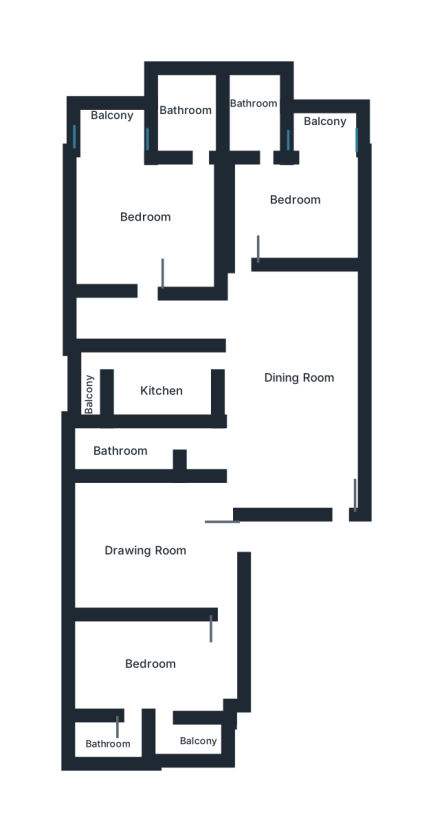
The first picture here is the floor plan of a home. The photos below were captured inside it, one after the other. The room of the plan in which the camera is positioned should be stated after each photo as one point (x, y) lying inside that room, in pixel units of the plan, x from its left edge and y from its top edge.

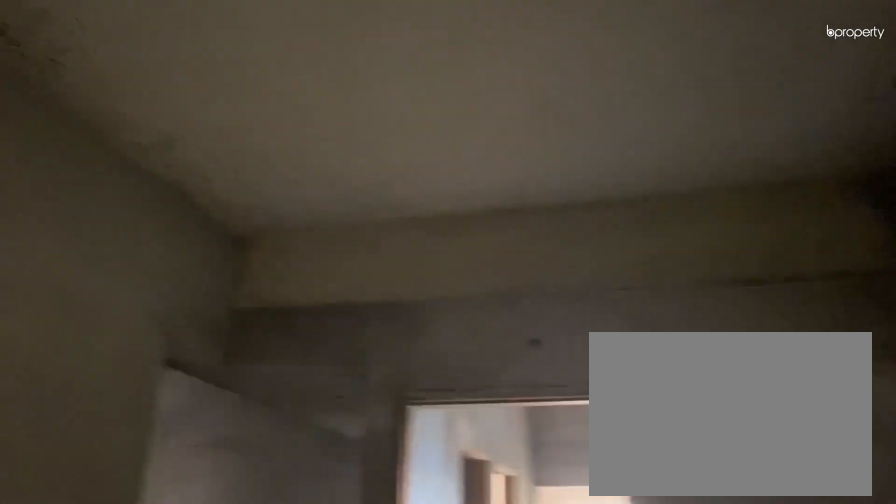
(140, 545)
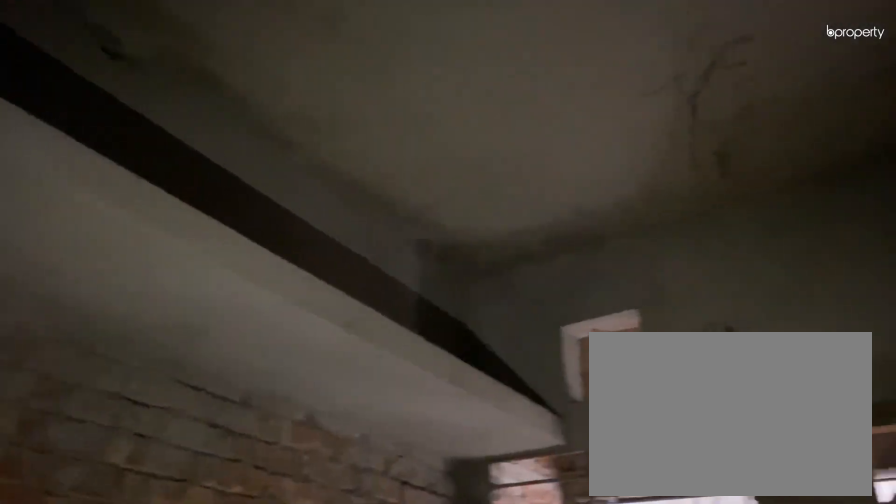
(167, 388)
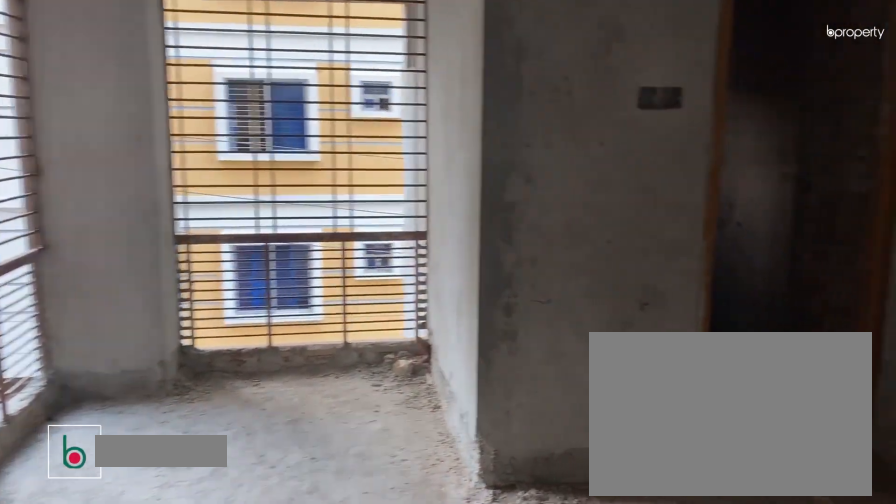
(140, 223)
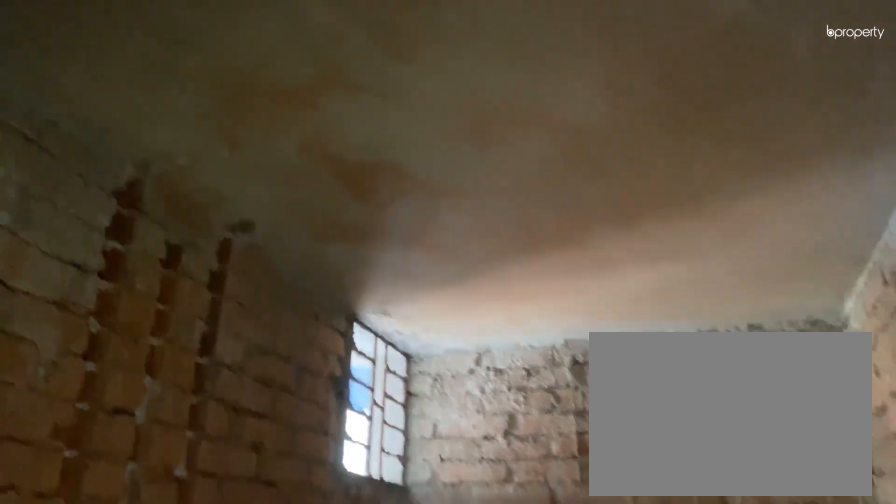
(182, 109)
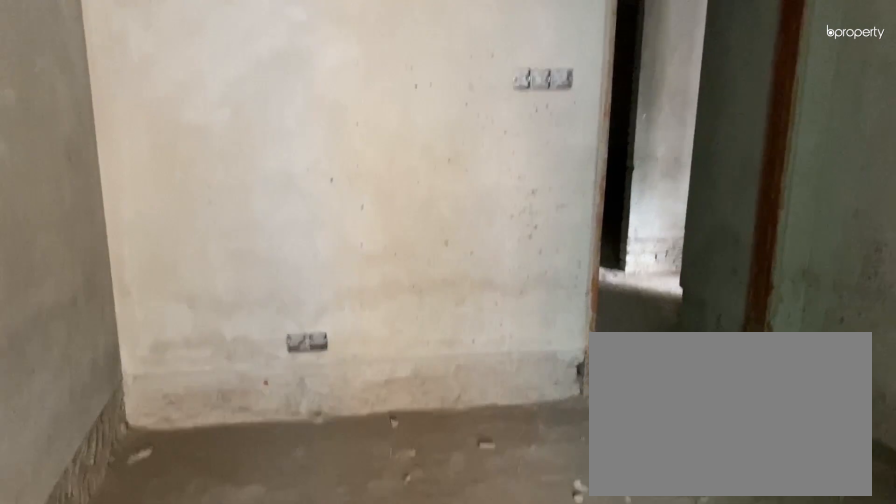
(303, 203)
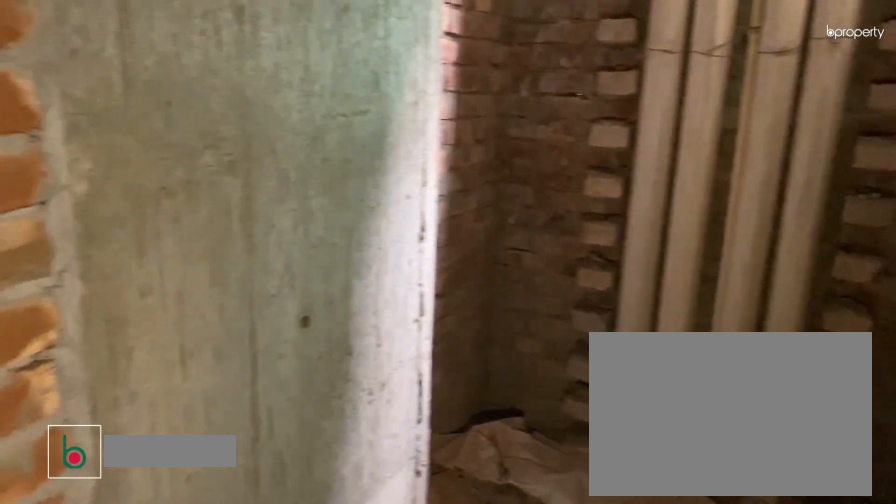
(254, 112)
